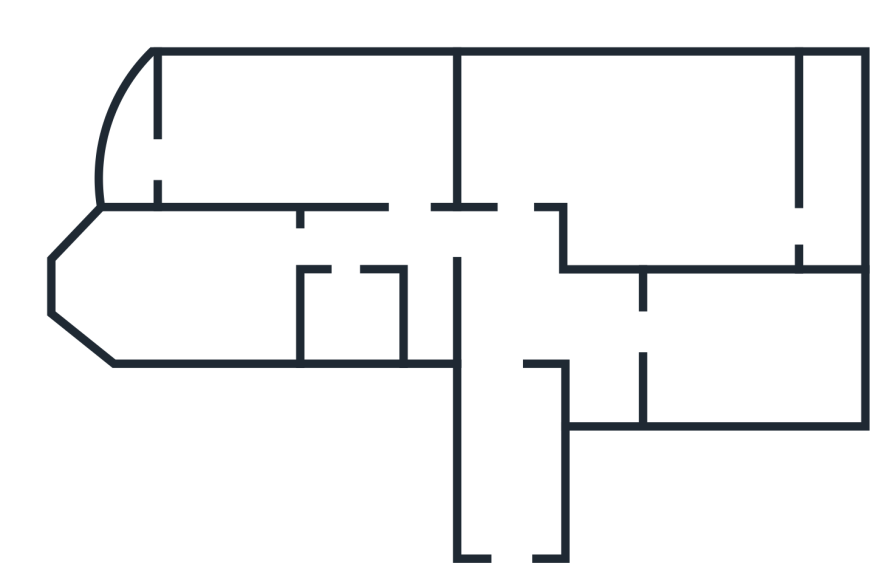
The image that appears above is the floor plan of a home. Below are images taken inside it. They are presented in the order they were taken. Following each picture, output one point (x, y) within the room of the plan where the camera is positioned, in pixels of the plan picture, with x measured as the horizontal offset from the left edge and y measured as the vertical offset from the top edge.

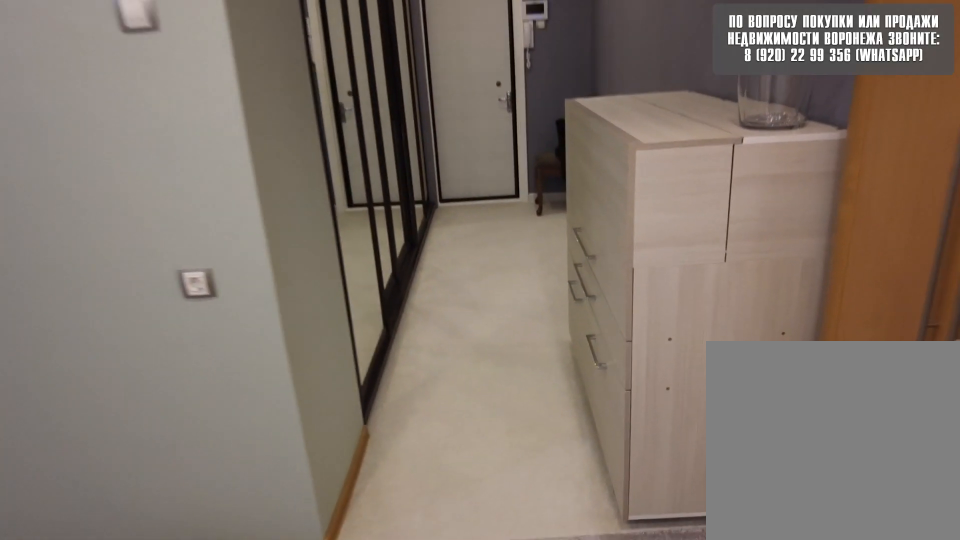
(517, 531)
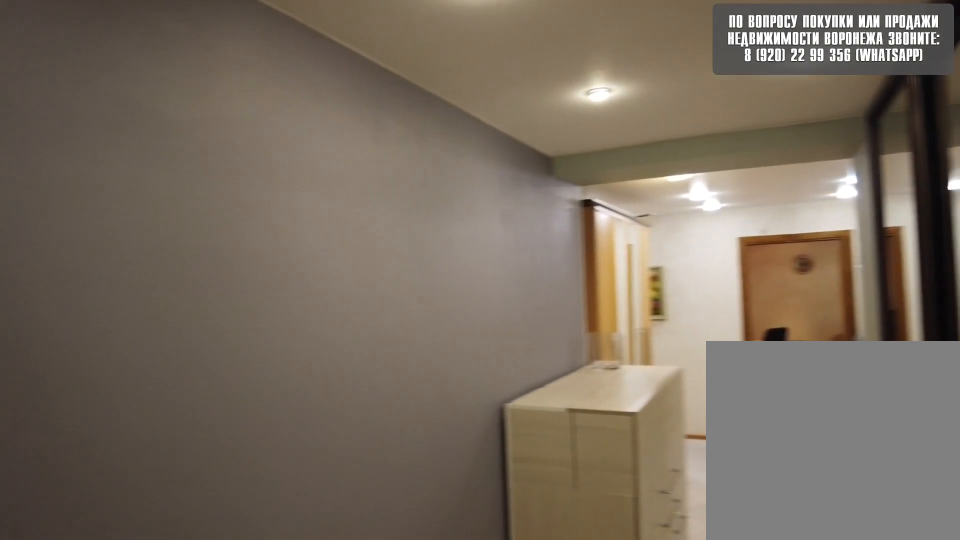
(517, 531)
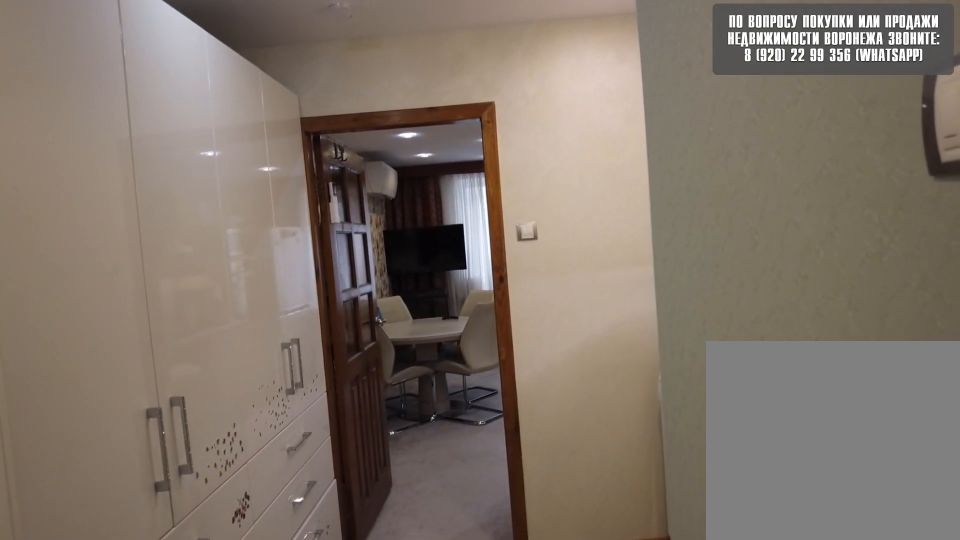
(516, 327)
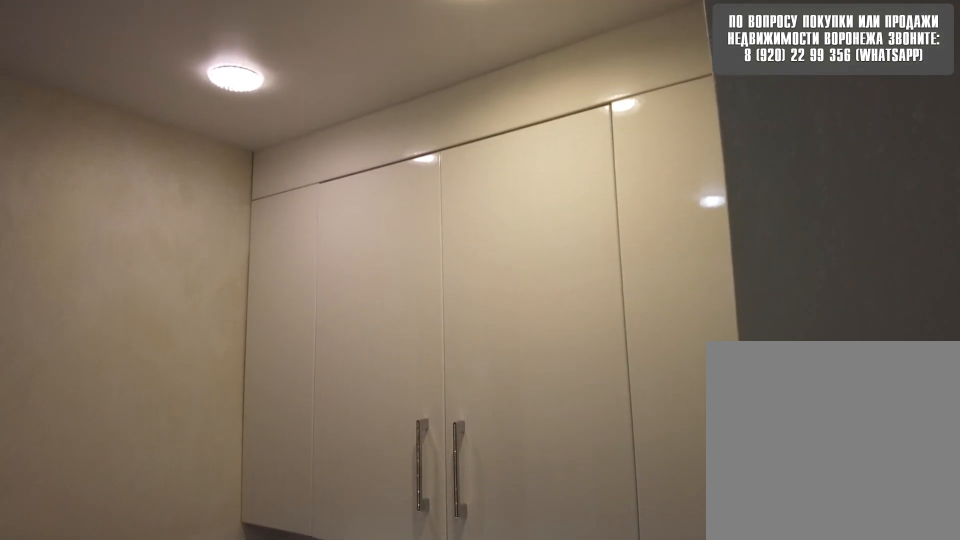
(612, 334)
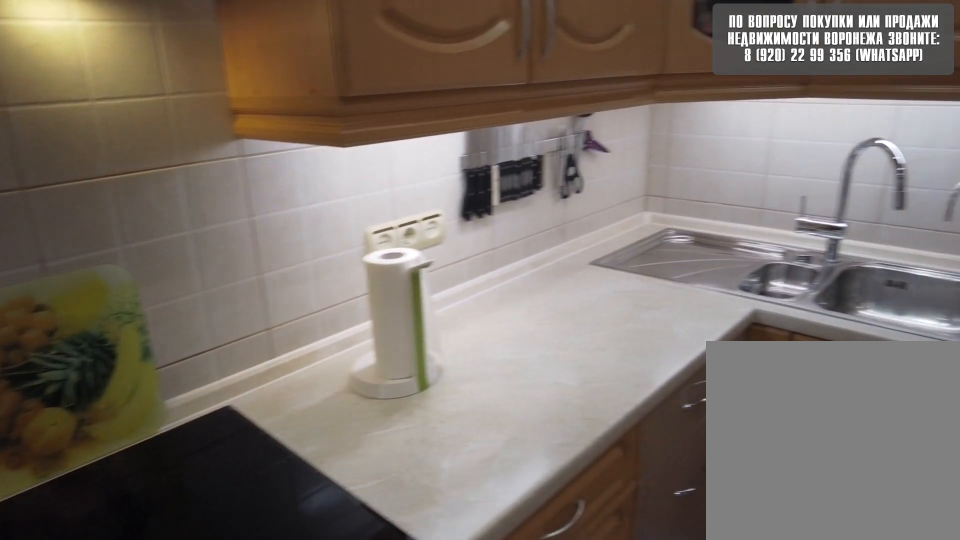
(717, 349)
